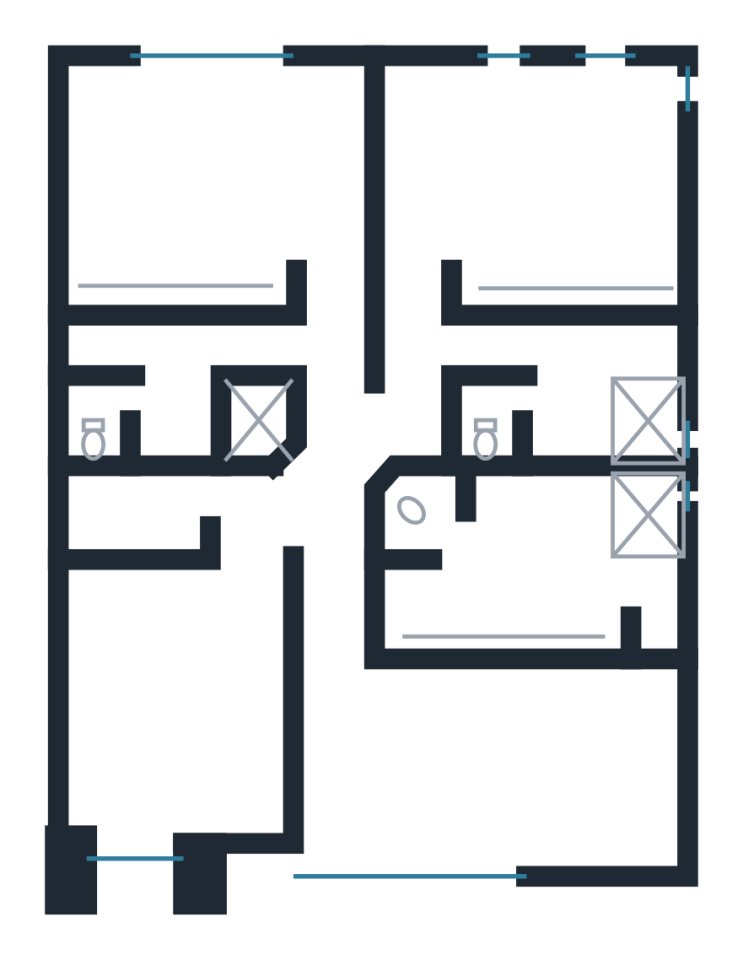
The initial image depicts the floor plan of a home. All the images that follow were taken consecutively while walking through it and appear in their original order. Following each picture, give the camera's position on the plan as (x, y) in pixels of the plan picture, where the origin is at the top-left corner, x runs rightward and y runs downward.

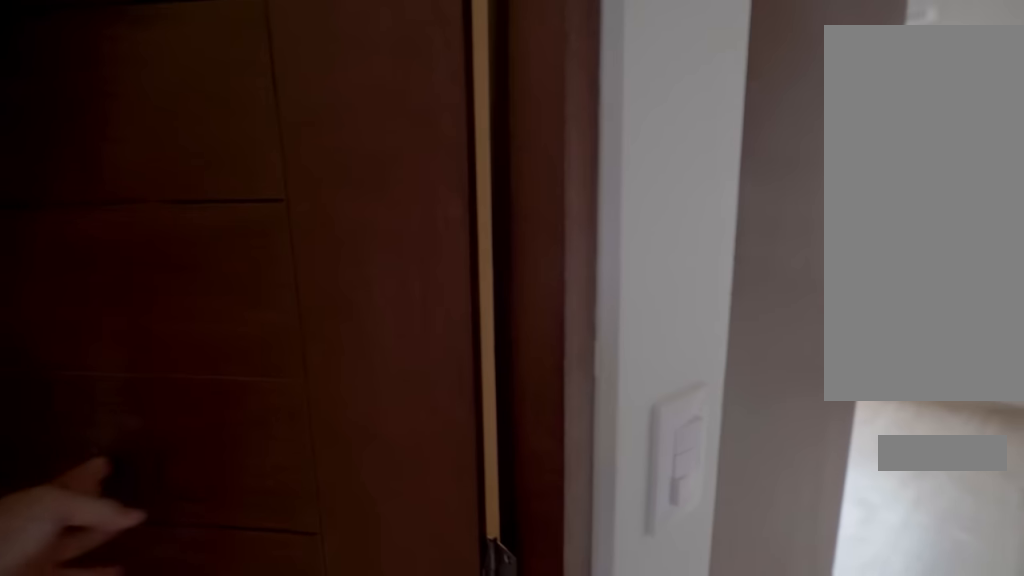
(332, 348)
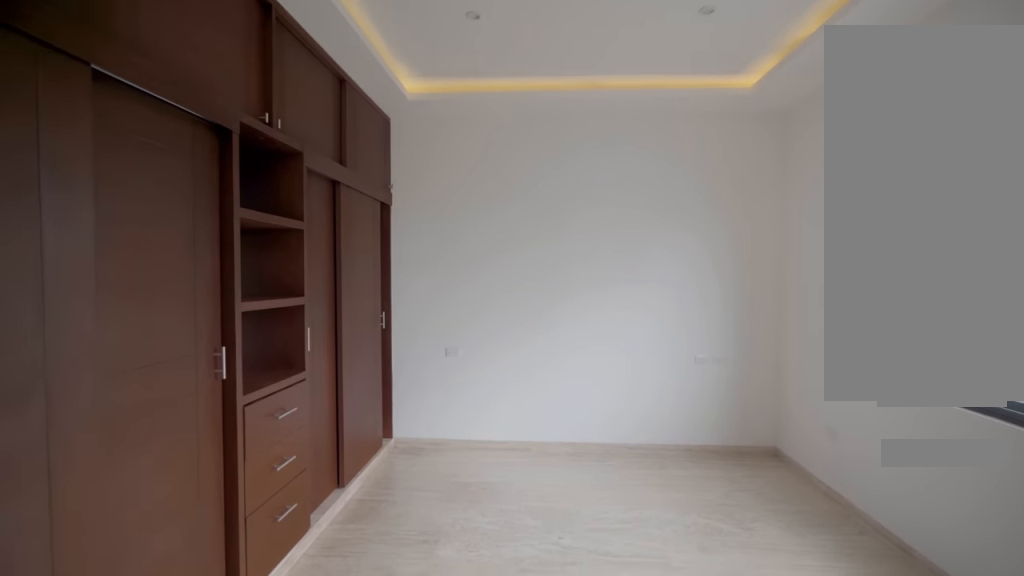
(339, 176)
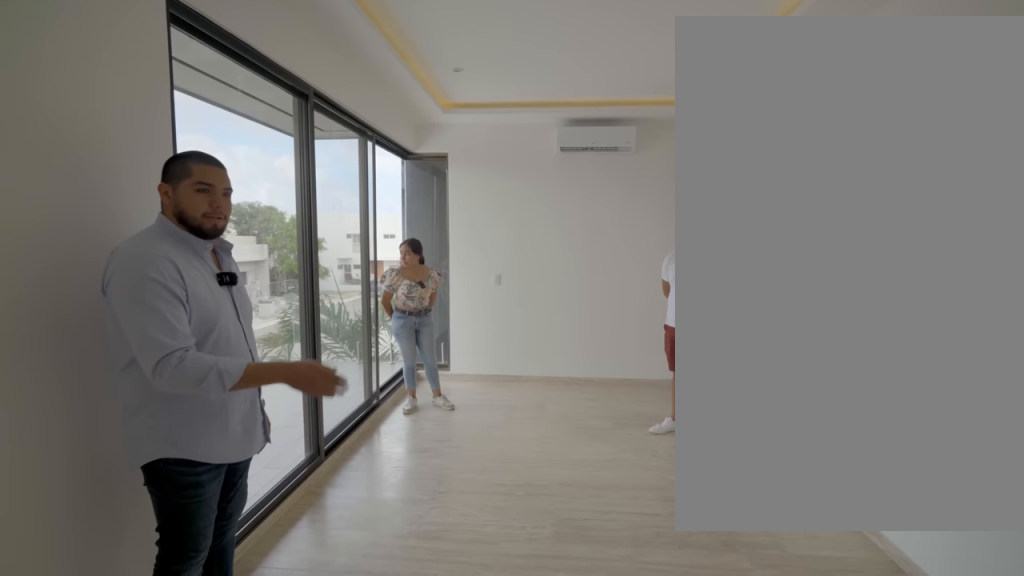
(637, 757)
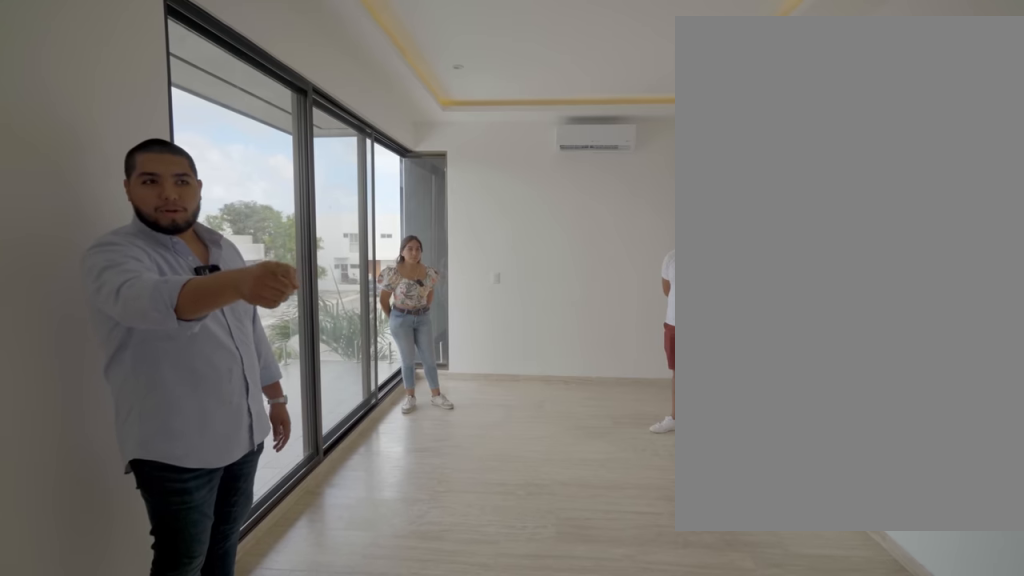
(638, 757)
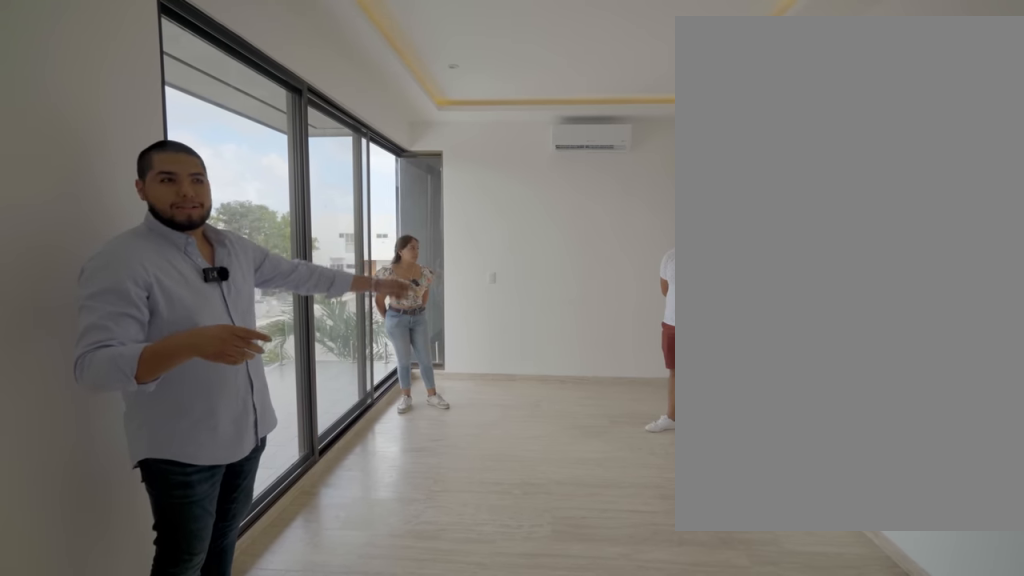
(638, 757)
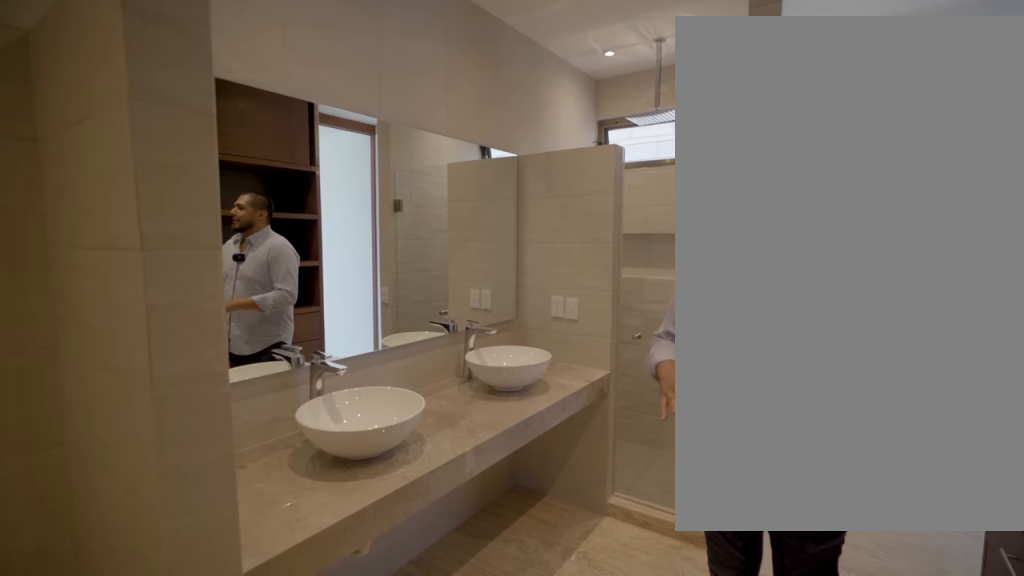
(476, 574)
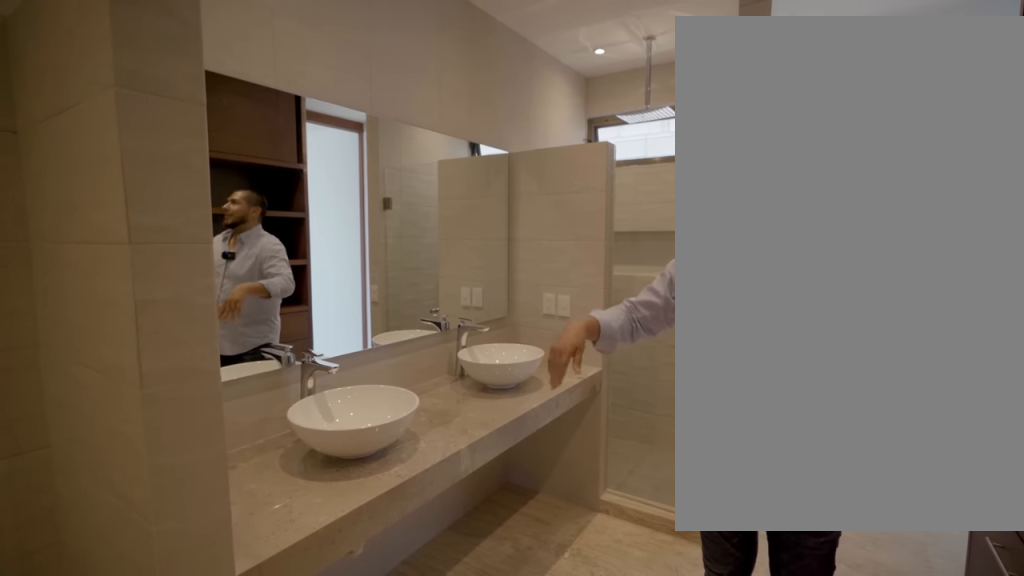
(479, 572)
